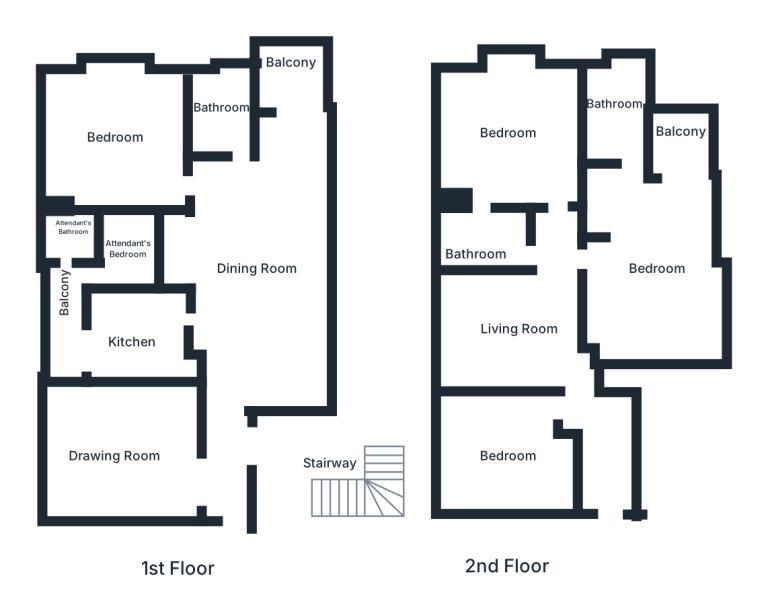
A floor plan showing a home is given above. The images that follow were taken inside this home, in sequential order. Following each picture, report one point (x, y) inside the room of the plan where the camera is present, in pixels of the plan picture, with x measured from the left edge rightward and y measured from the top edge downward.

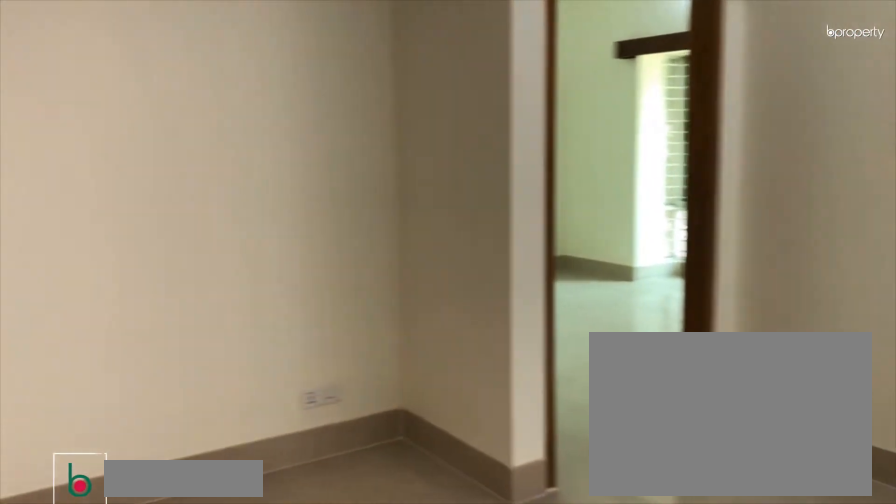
(258, 257)
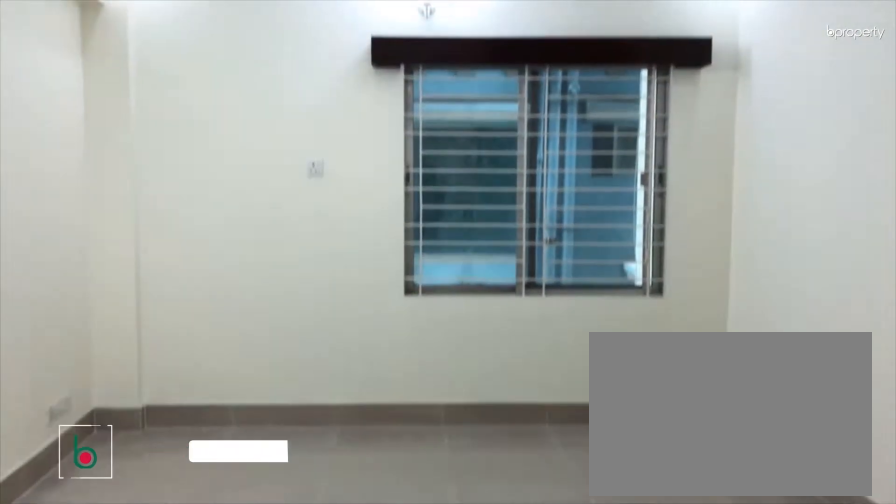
(119, 445)
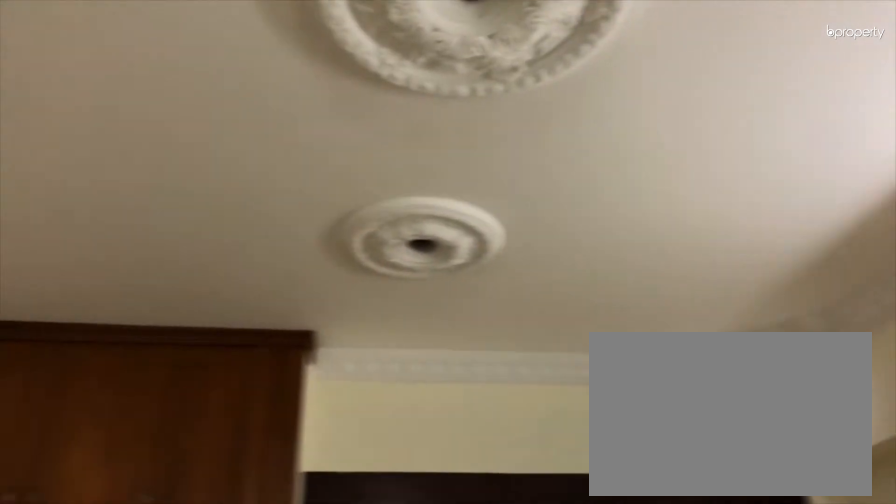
(119, 445)
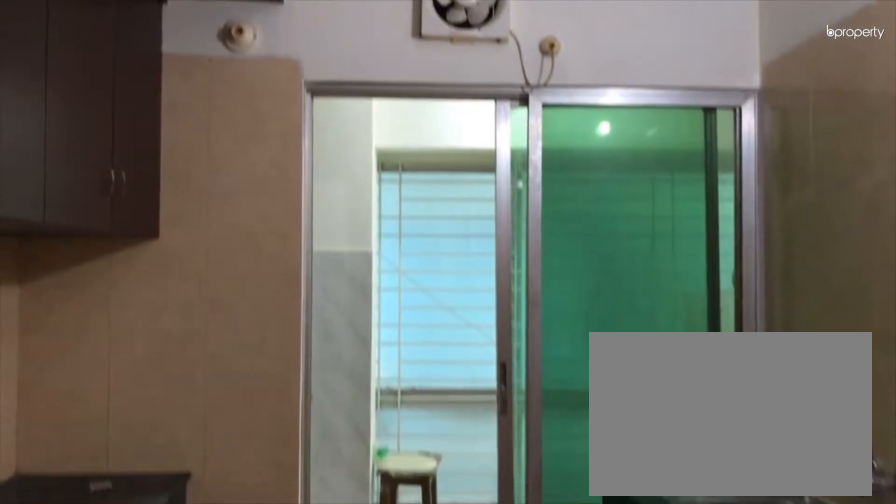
(131, 340)
